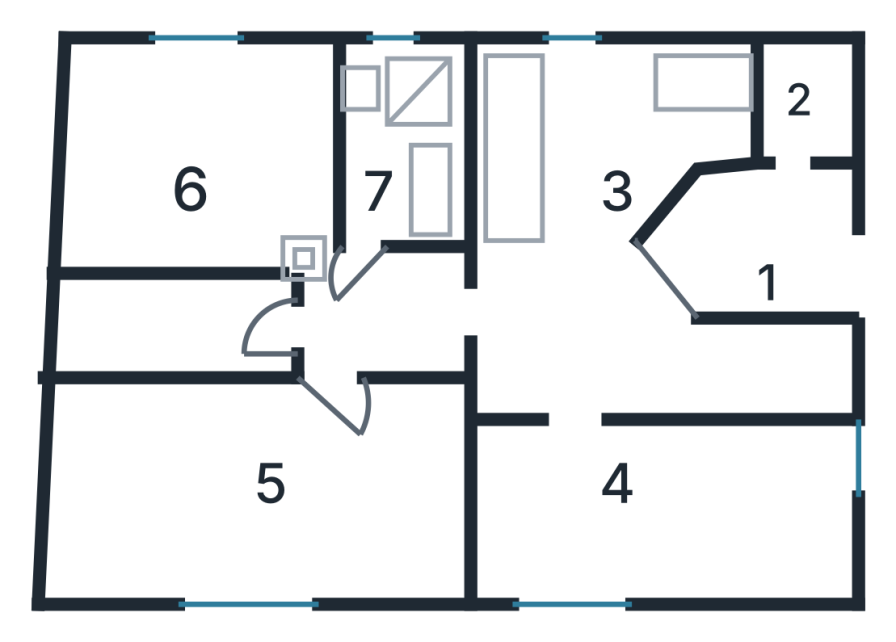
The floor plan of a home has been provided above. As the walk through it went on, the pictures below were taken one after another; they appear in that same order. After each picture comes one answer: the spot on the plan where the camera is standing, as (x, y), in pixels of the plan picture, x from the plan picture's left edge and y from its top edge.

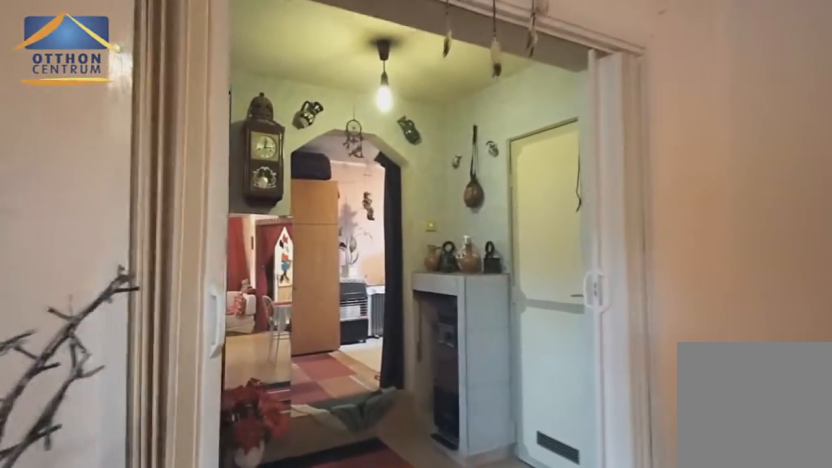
(454, 317)
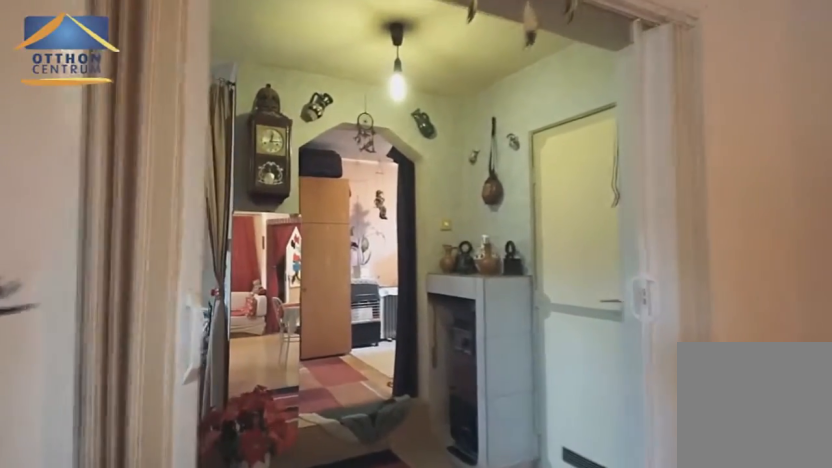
(431, 314)
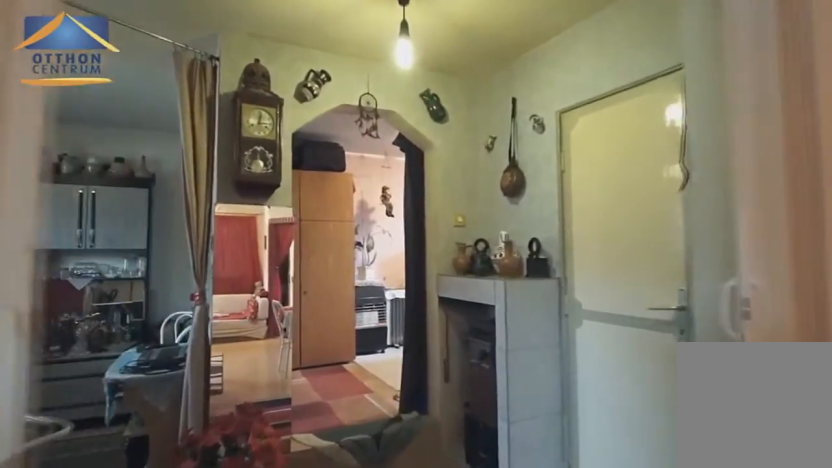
(398, 332)
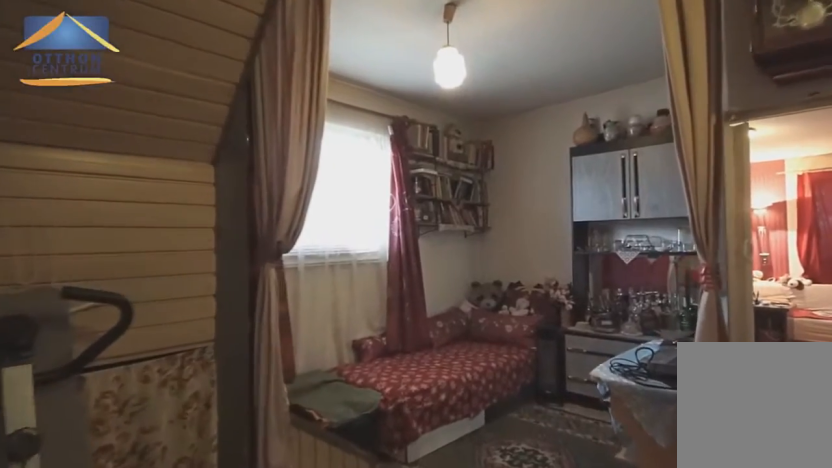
(372, 365)
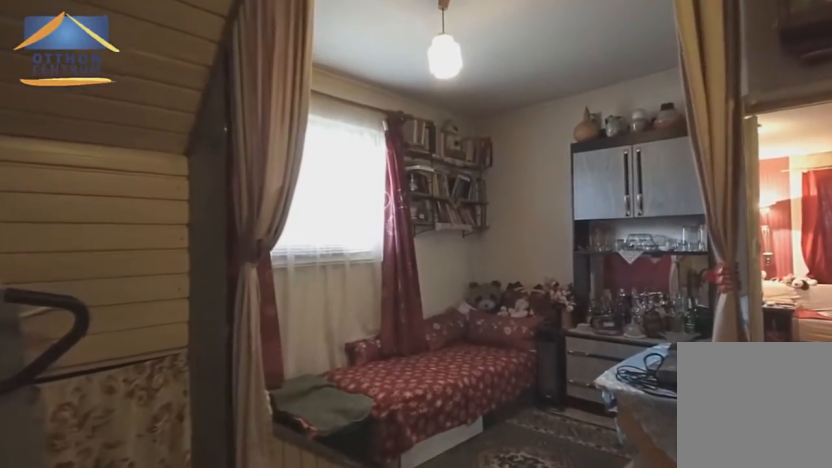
(355, 380)
